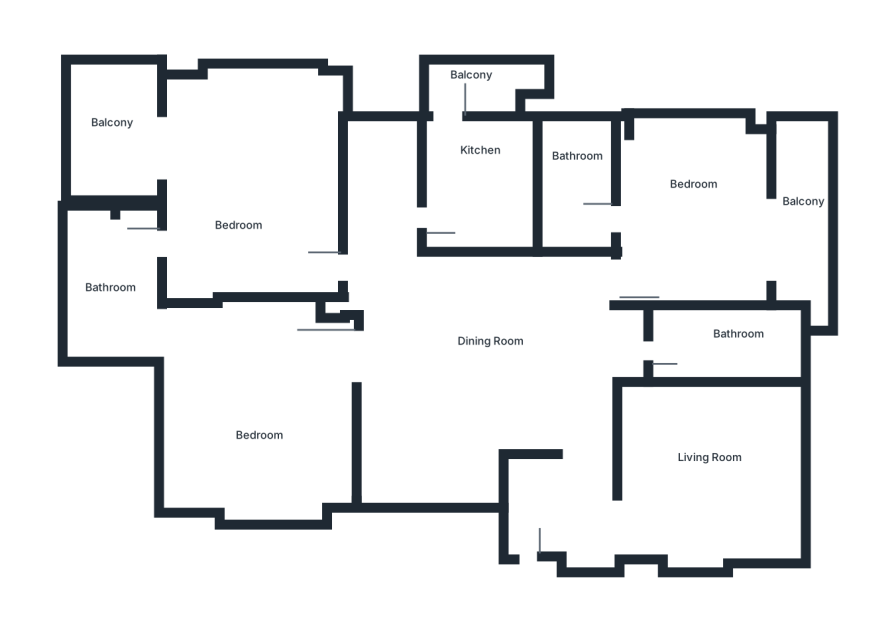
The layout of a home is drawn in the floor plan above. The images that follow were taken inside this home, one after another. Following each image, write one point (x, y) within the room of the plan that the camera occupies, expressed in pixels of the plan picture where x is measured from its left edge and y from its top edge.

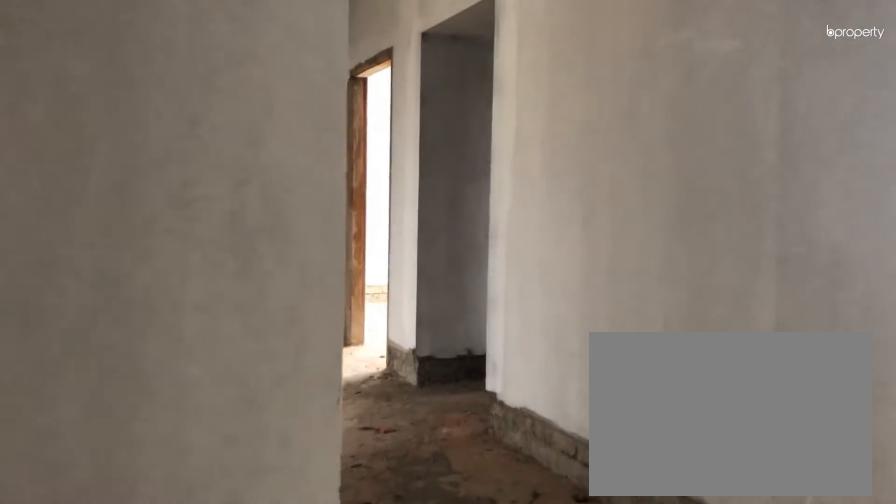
(558, 500)
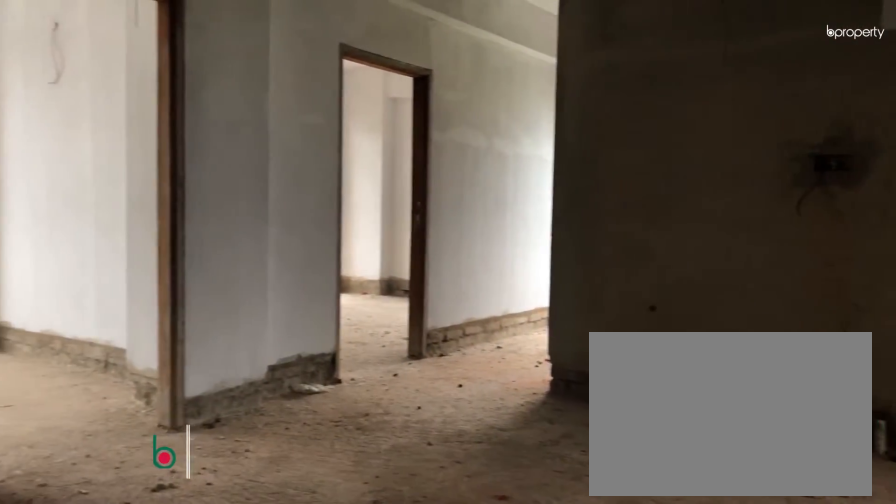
(488, 371)
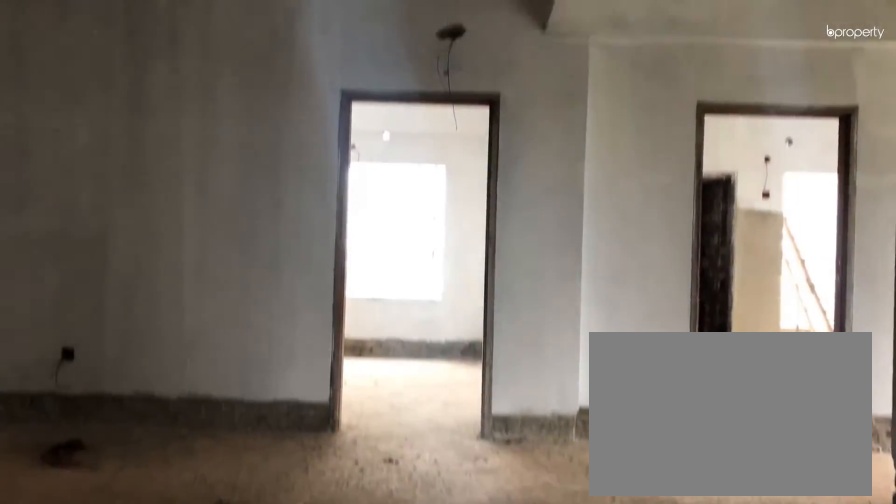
(489, 371)
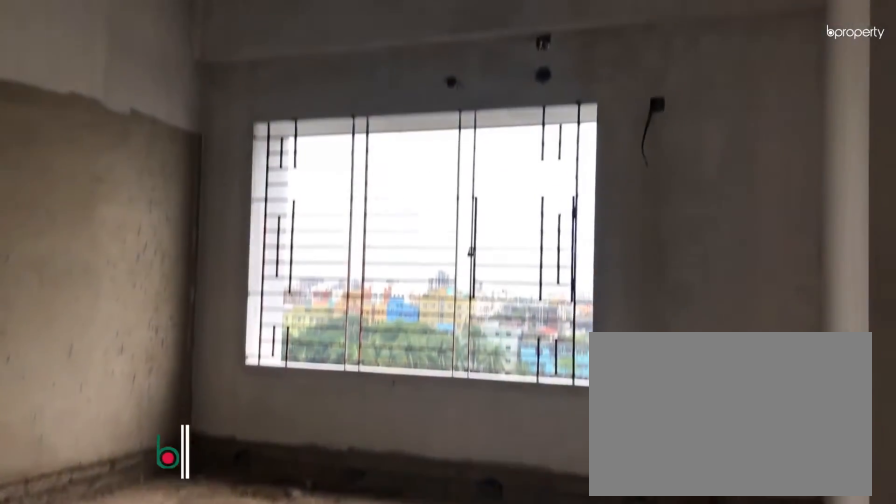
(709, 462)
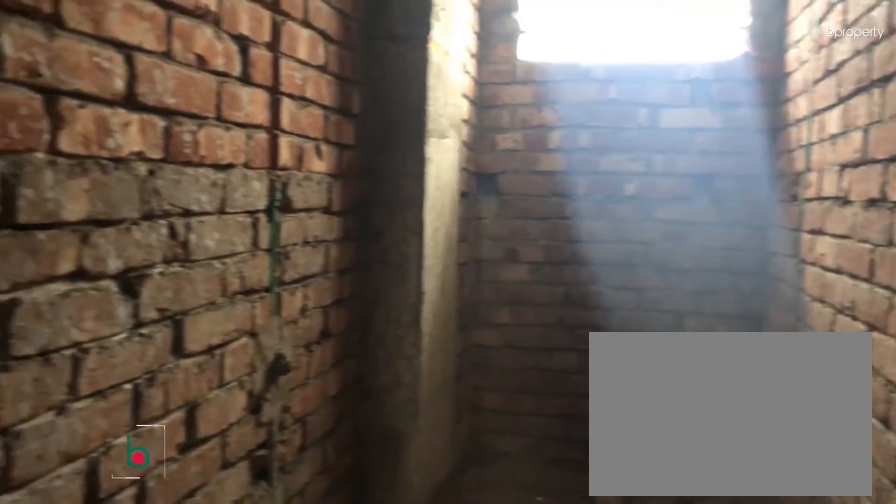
(740, 347)
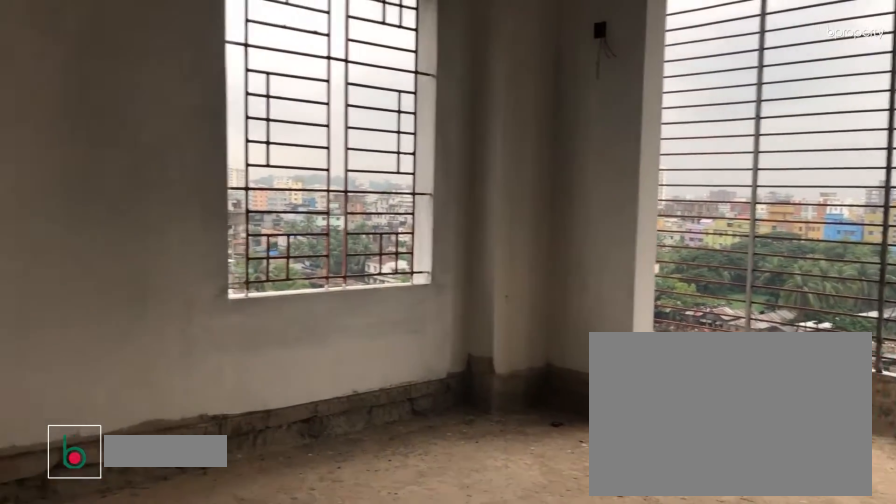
(699, 204)
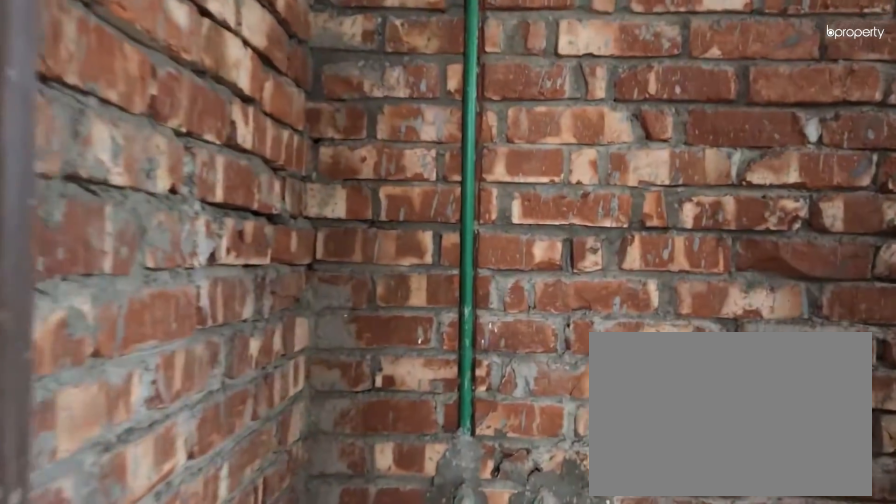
(577, 164)
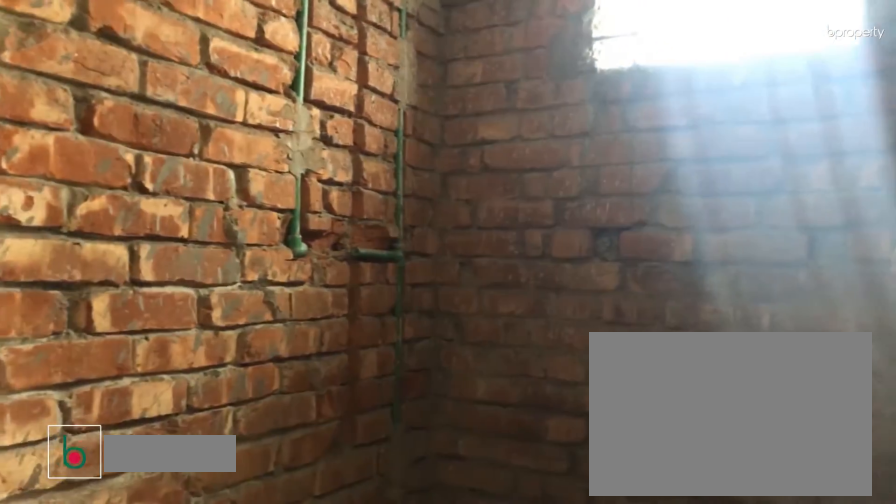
(577, 164)
